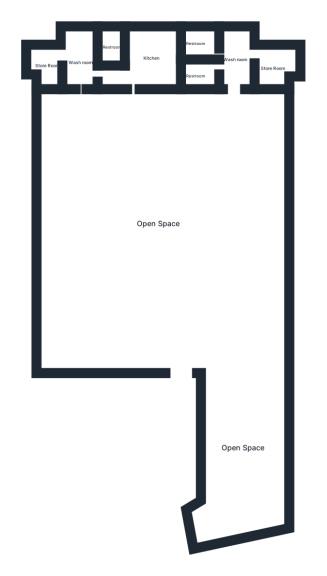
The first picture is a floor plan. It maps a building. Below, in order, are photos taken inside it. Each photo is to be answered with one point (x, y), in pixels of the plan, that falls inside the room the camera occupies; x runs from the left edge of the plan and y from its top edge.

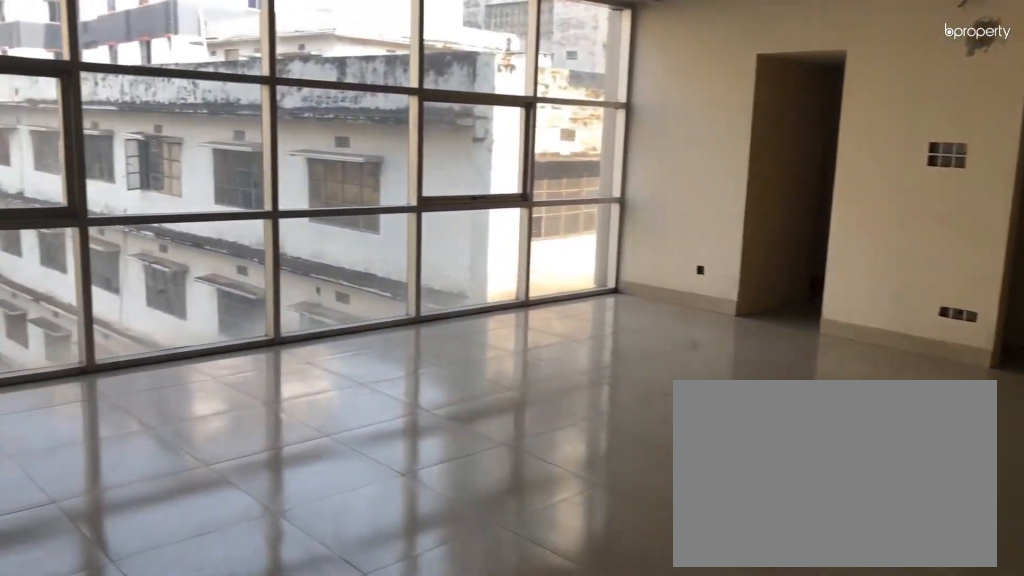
(156, 222)
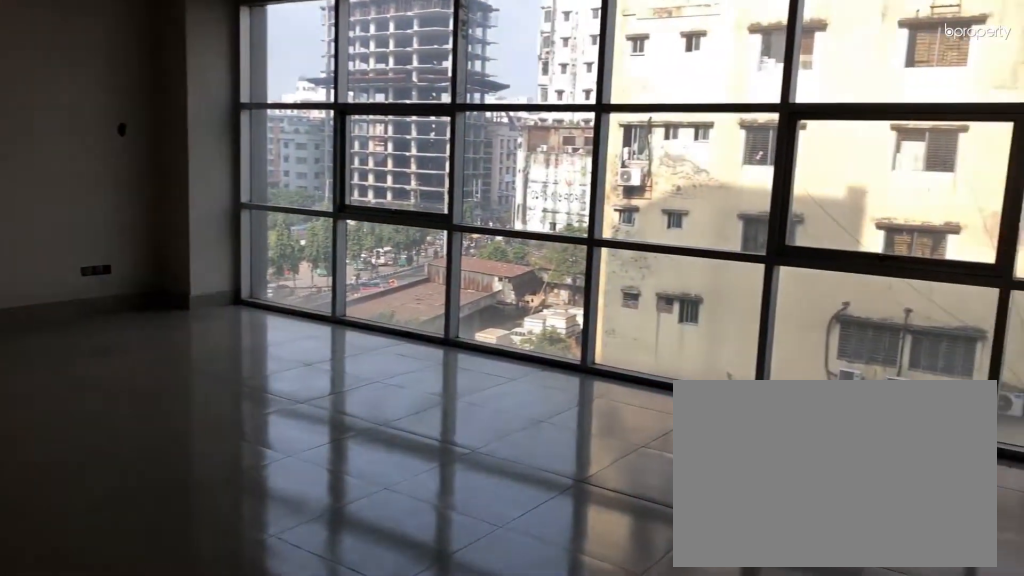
(156, 223)
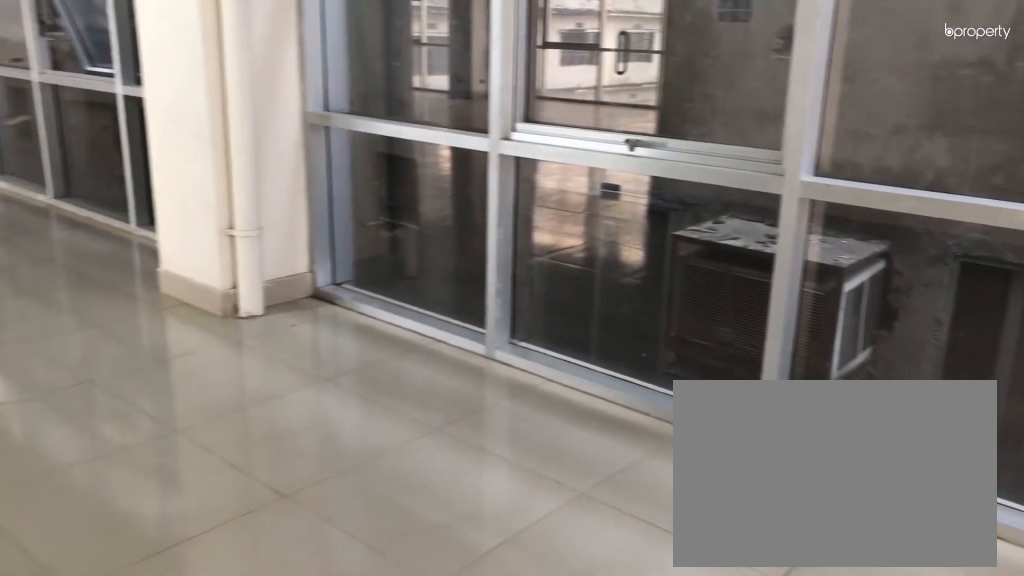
(245, 453)
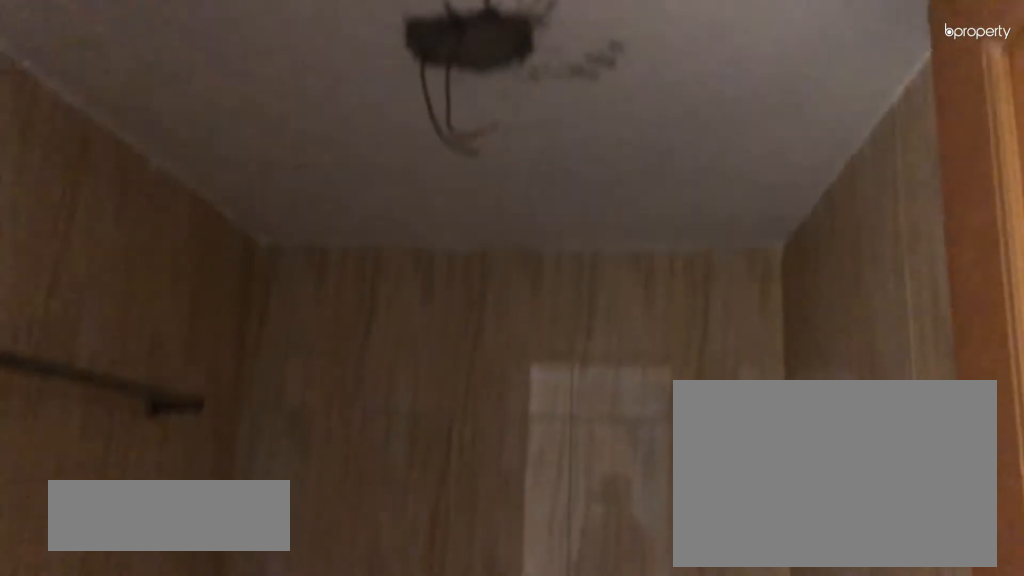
(194, 75)
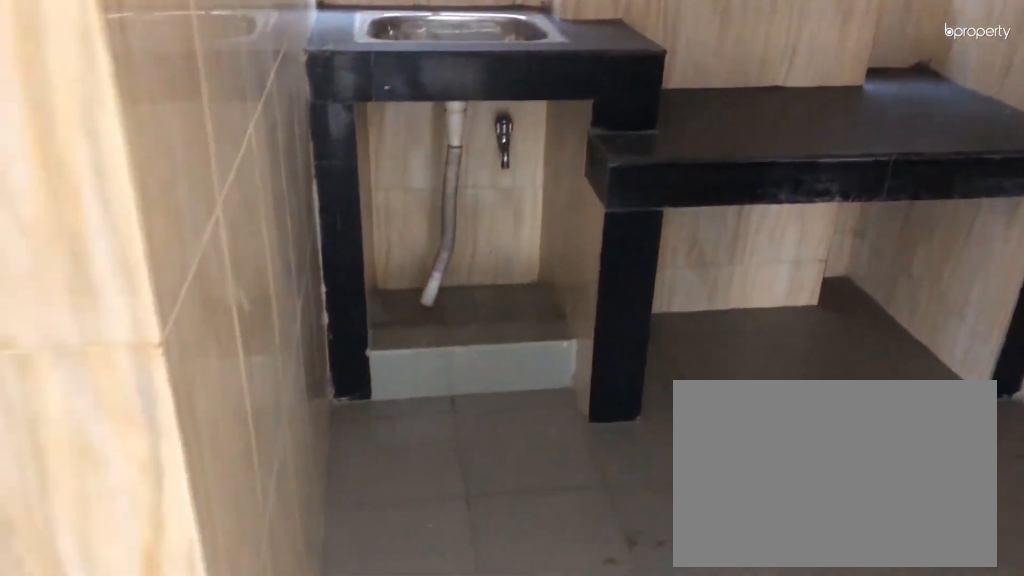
(153, 57)
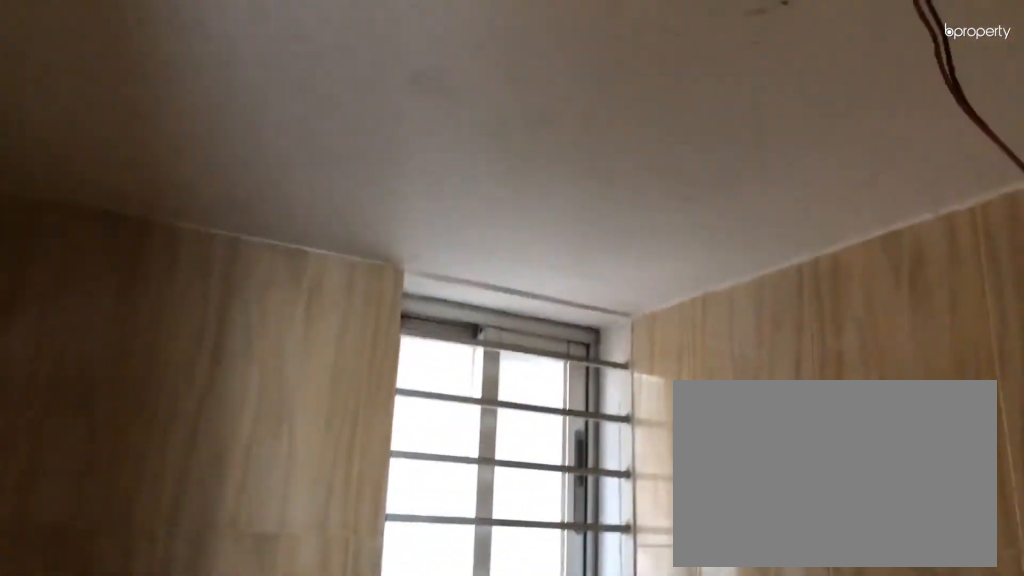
(113, 48)
